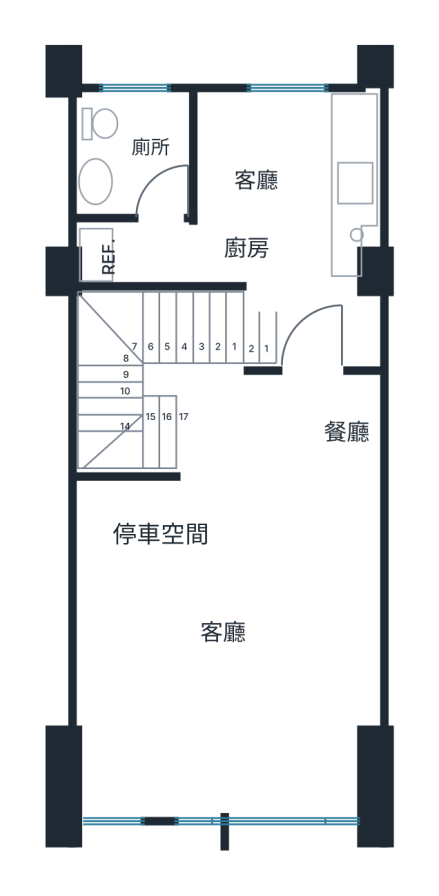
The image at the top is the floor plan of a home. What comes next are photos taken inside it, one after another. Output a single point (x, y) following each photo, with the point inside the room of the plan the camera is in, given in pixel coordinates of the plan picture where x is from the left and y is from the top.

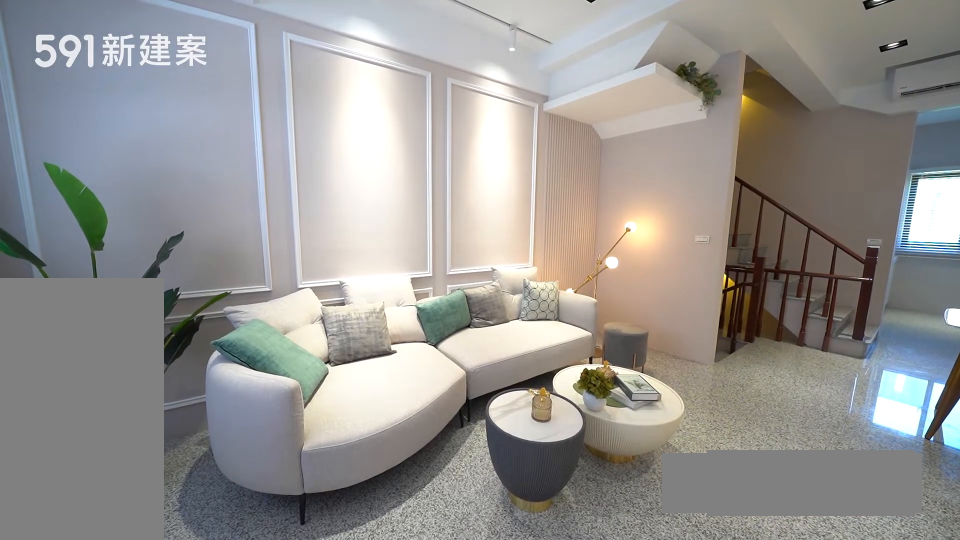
(232, 647)
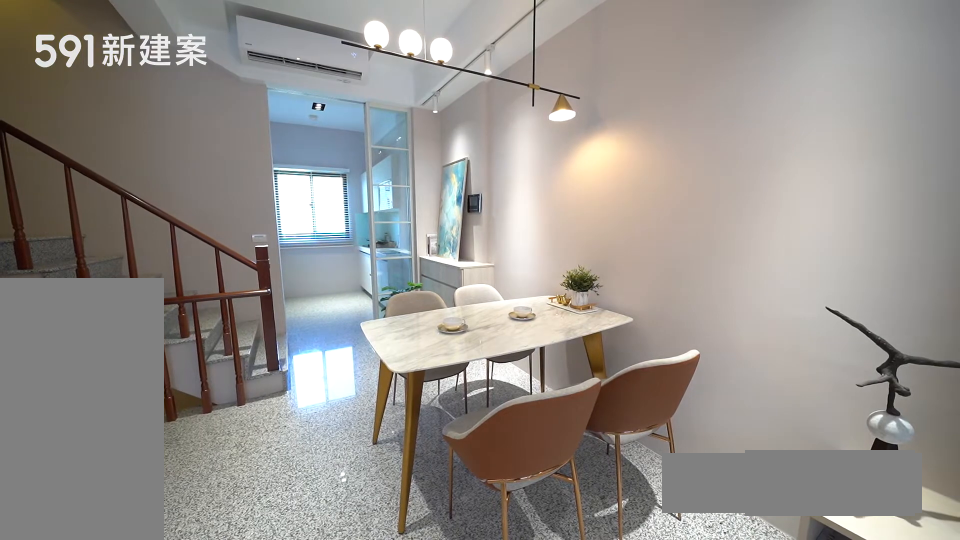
(318, 424)
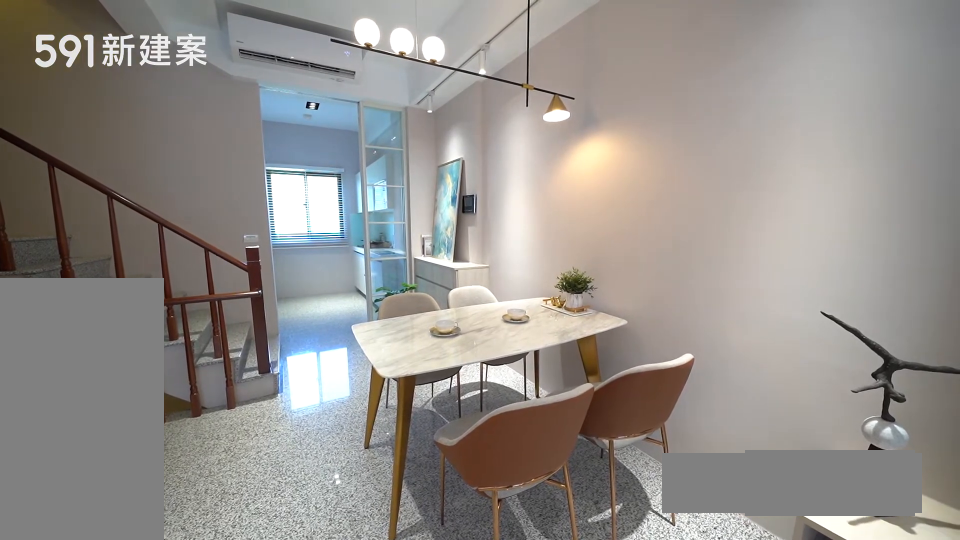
(318, 424)
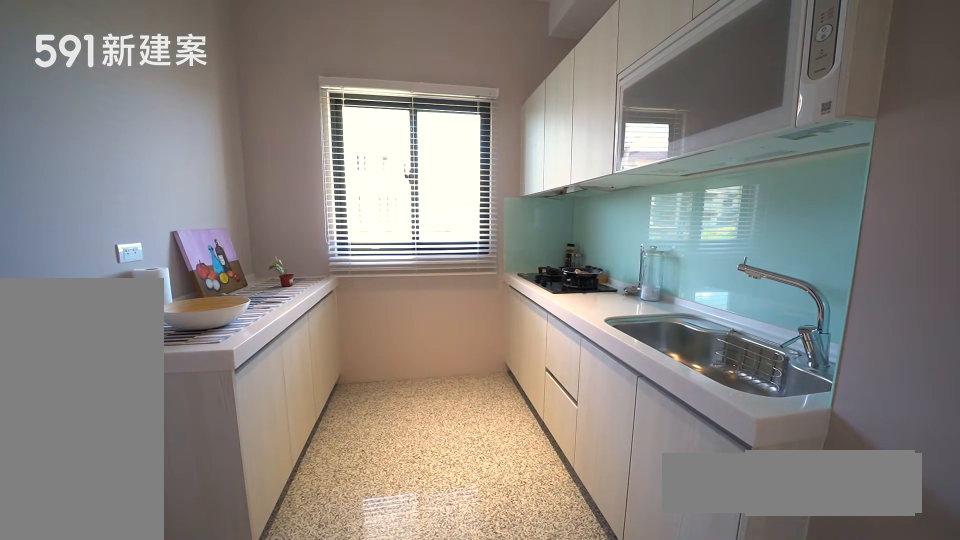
(290, 182)
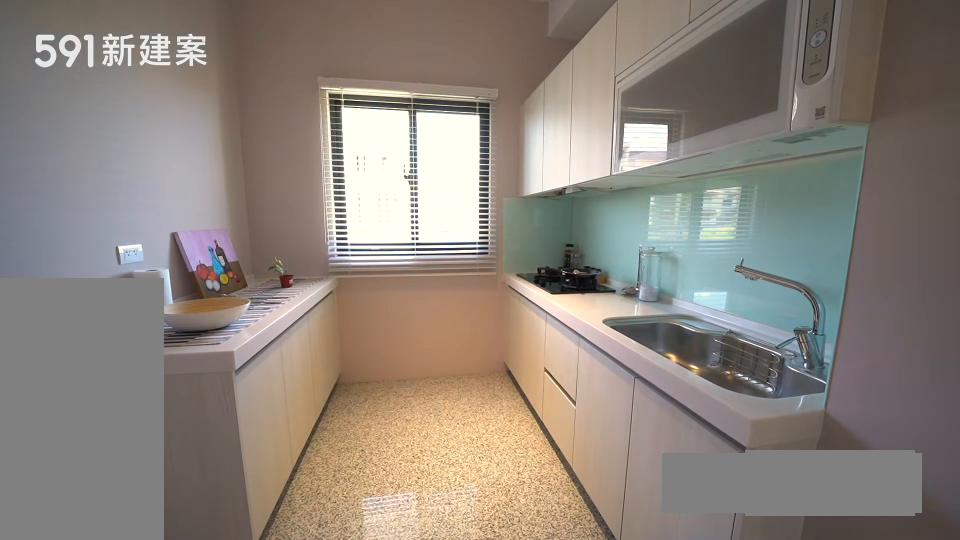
(290, 182)
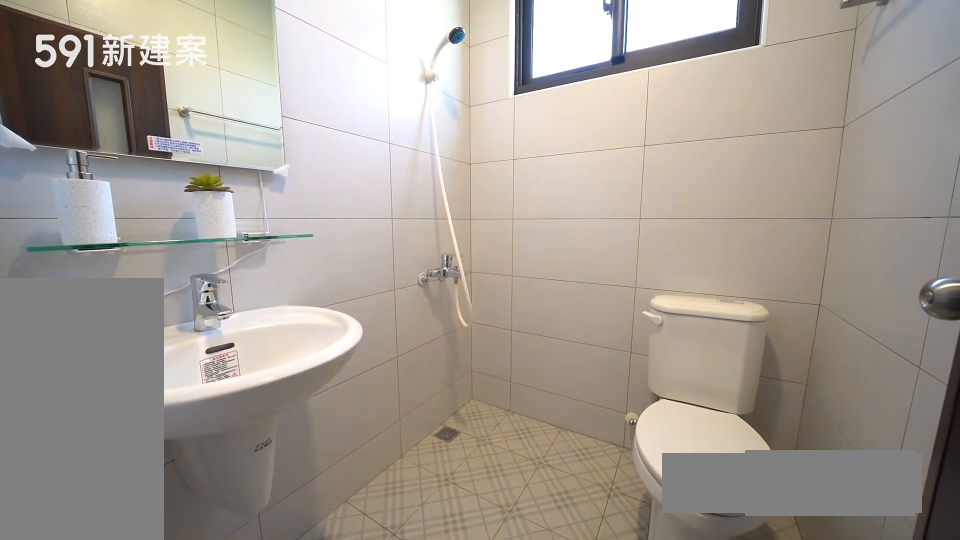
(135, 151)
